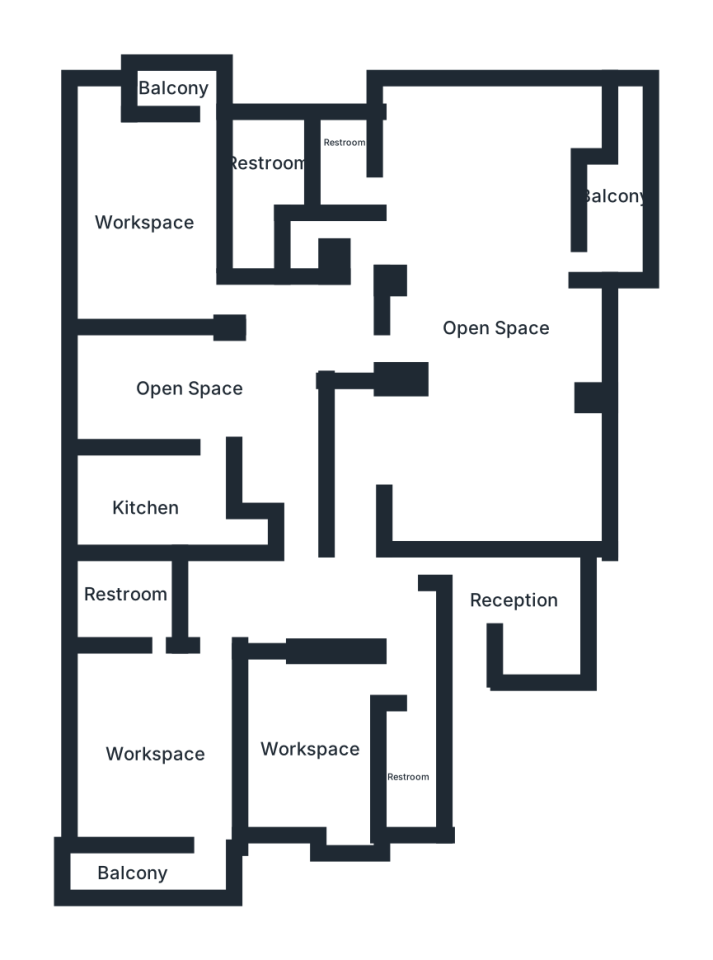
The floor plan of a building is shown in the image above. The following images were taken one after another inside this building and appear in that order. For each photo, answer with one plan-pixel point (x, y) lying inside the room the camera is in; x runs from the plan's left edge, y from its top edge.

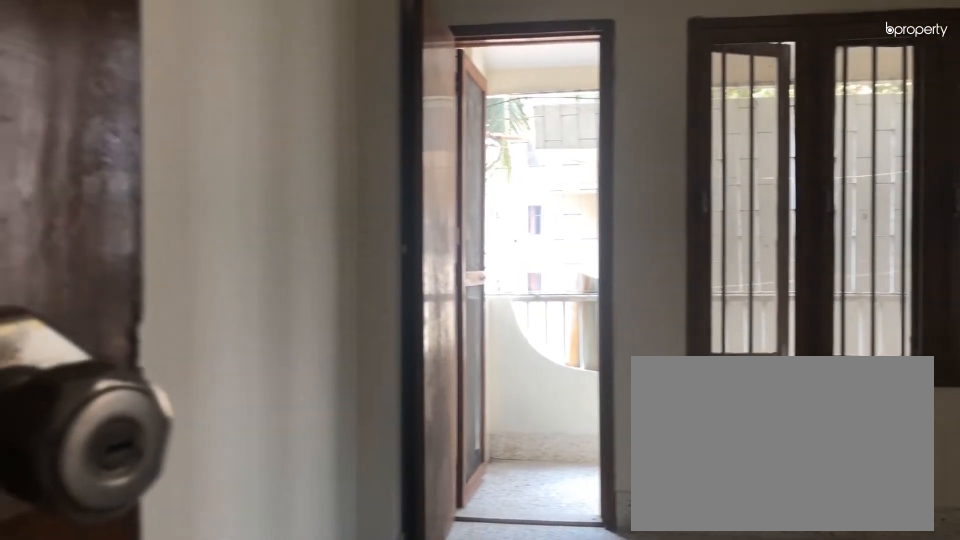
(162, 730)
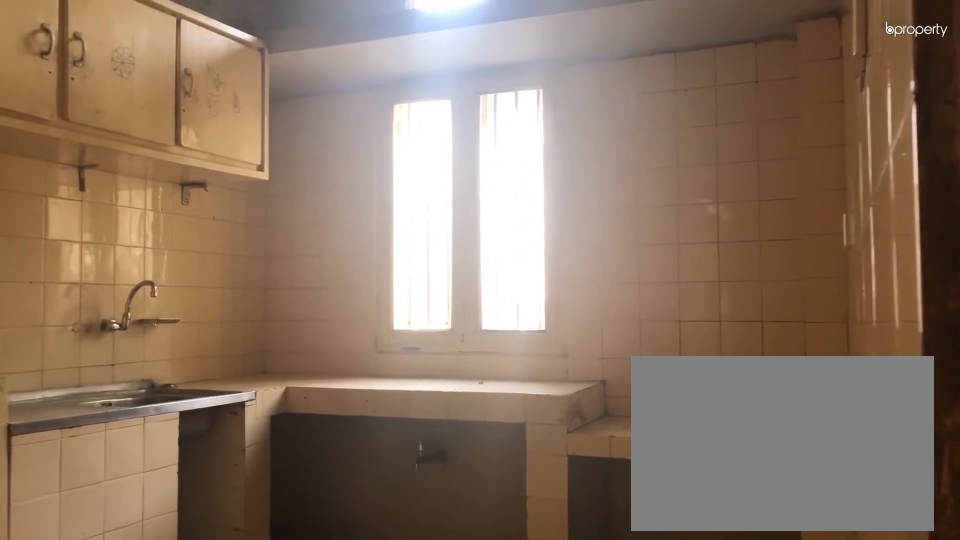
(144, 513)
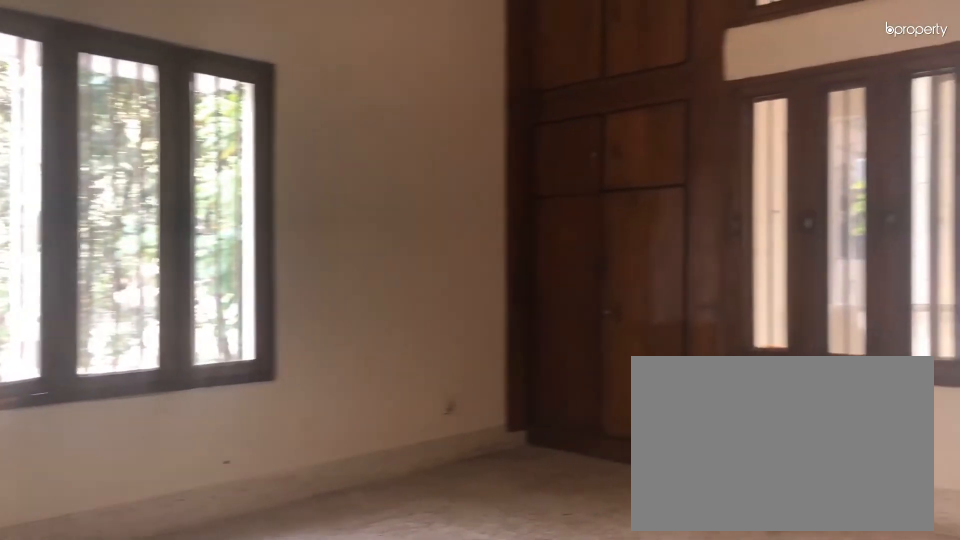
(145, 227)
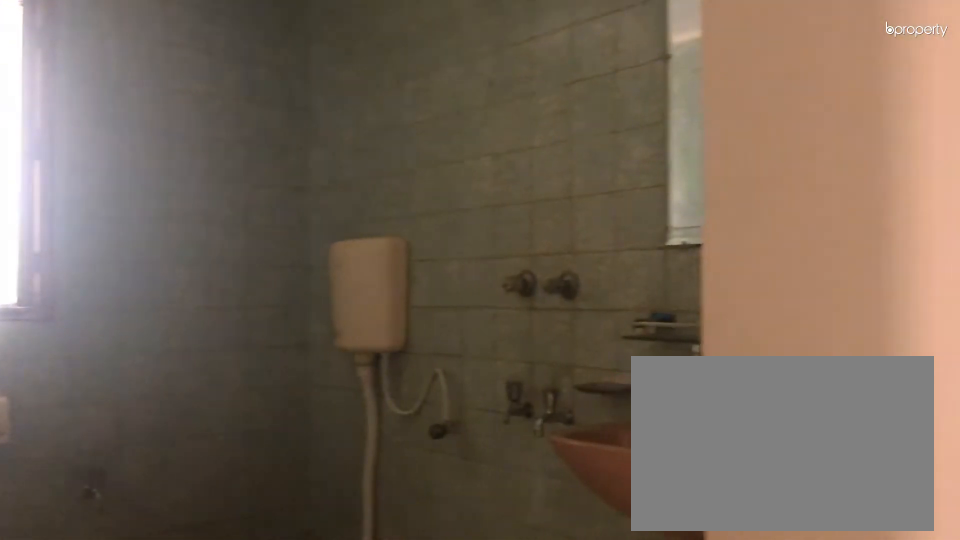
(270, 153)
